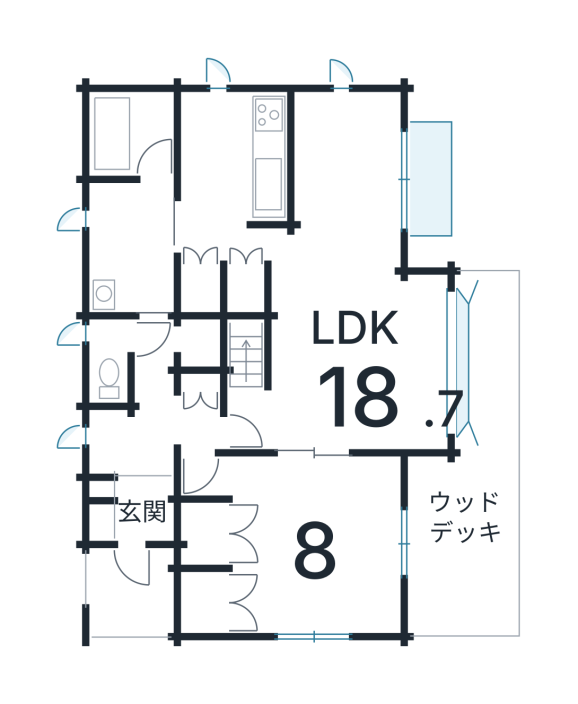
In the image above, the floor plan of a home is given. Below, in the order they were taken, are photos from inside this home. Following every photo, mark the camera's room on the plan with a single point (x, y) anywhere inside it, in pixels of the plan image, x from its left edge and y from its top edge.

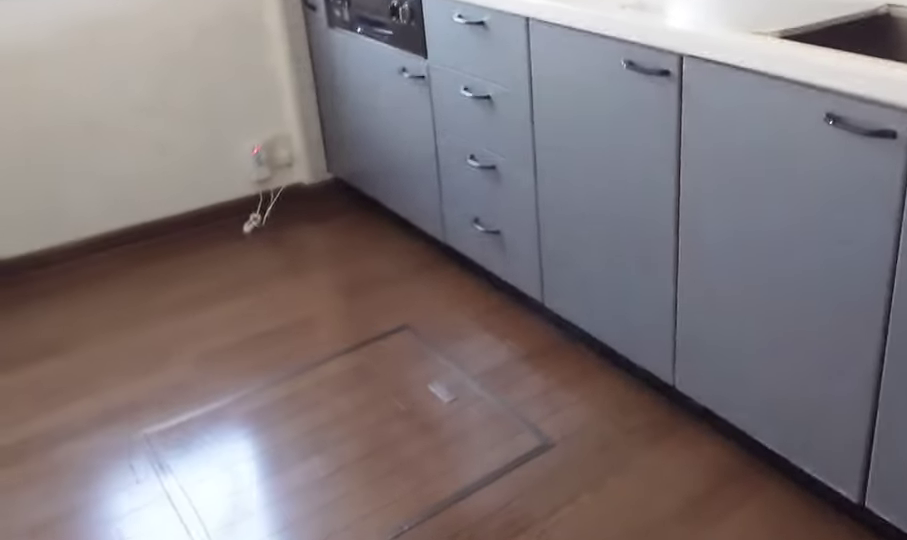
(219, 182)
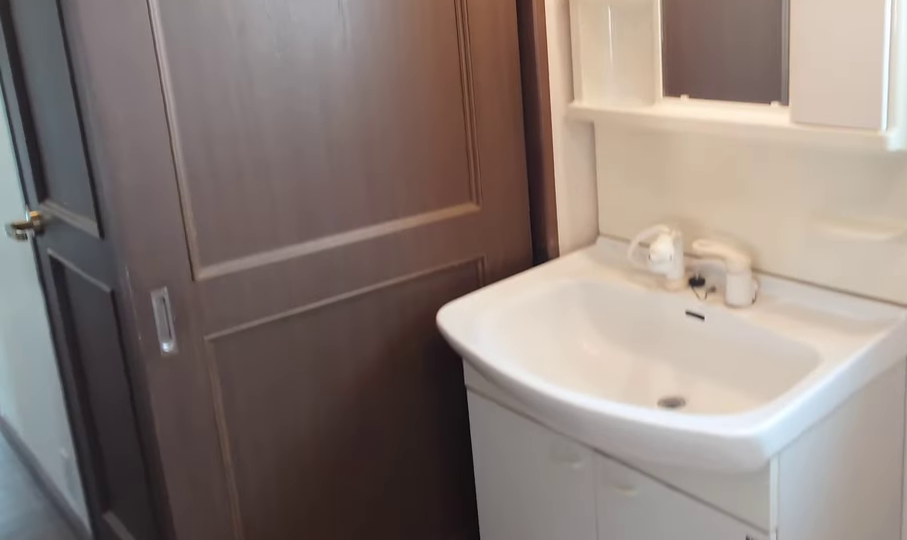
(132, 274)
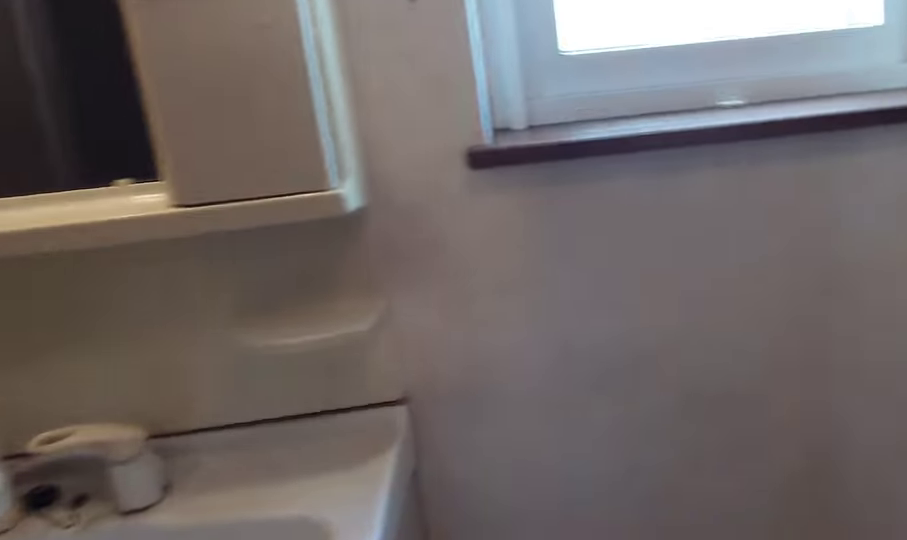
(132, 274)
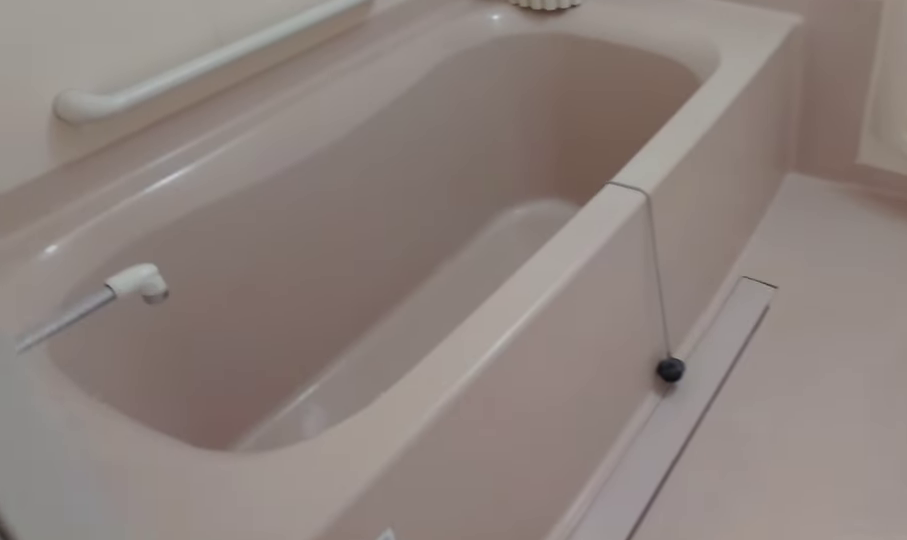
(127, 131)
